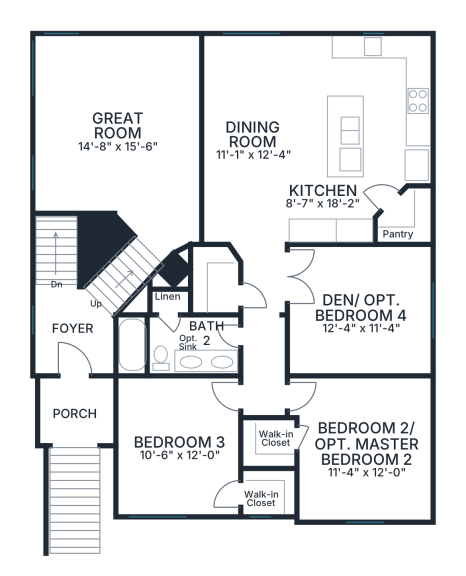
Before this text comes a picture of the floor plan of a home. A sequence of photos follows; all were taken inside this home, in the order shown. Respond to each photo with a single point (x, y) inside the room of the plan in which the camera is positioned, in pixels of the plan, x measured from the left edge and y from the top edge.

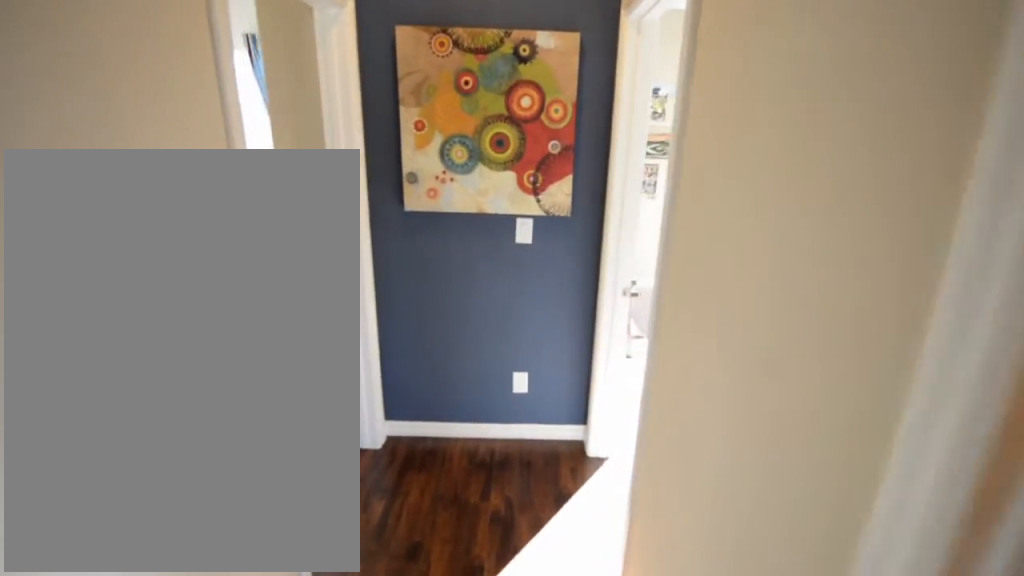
(264, 331)
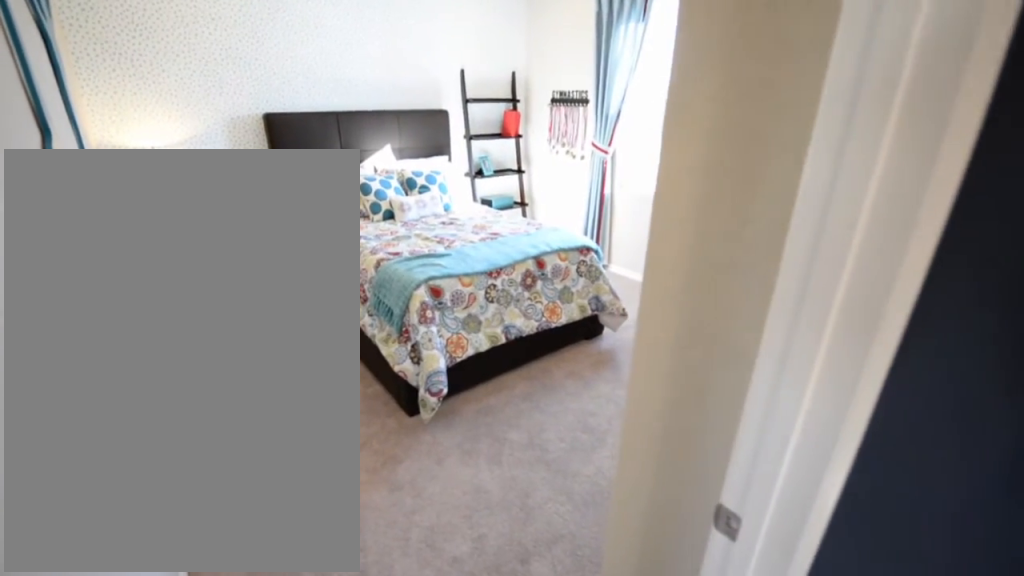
(351, 447)
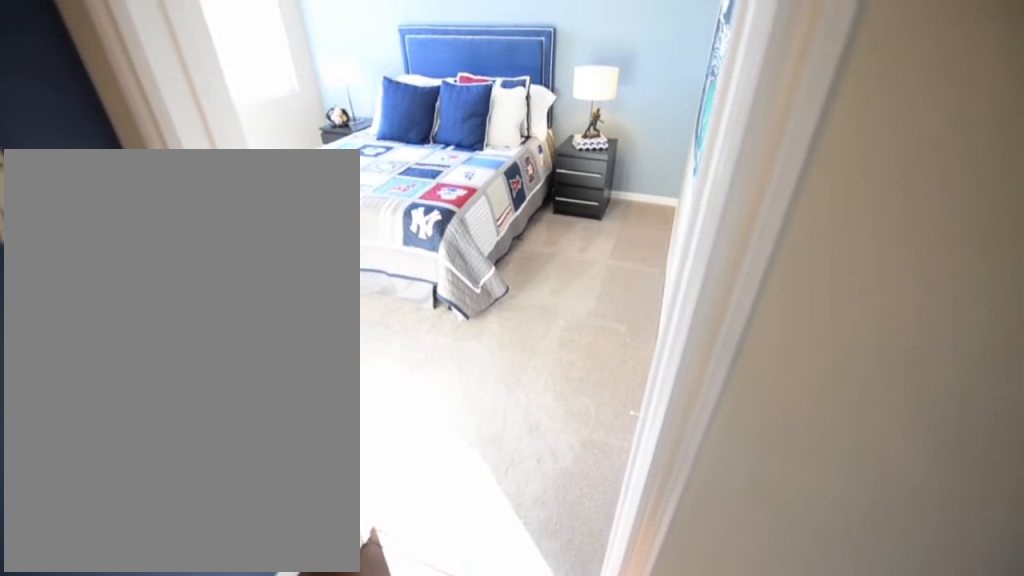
(189, 455)
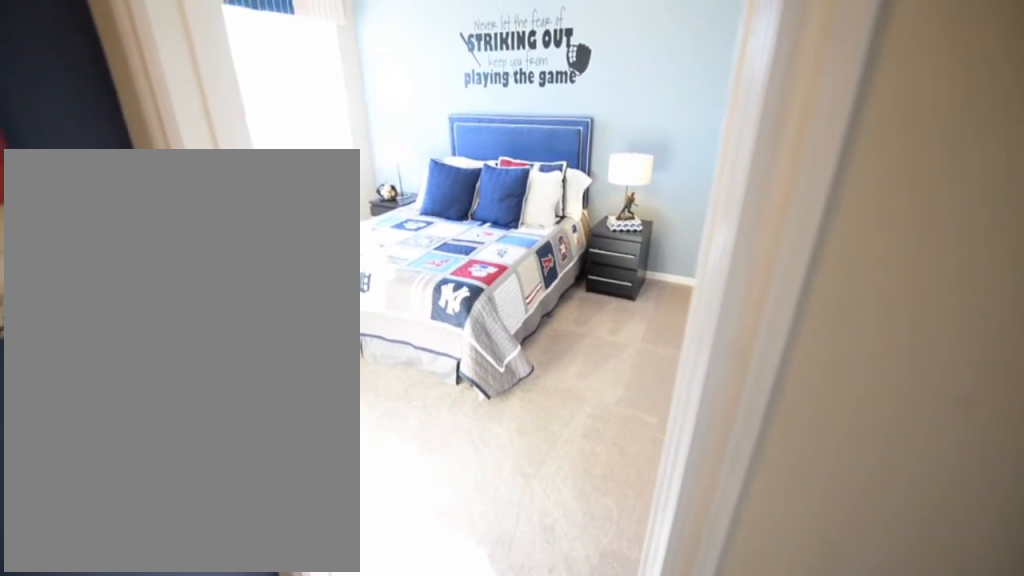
(189, 455)
